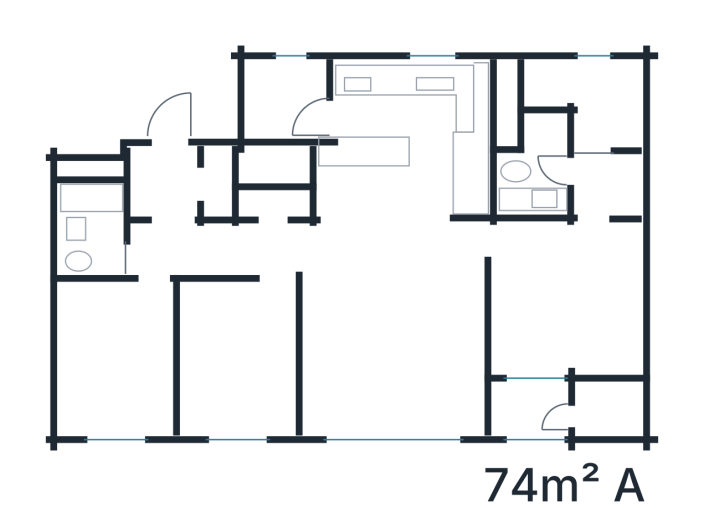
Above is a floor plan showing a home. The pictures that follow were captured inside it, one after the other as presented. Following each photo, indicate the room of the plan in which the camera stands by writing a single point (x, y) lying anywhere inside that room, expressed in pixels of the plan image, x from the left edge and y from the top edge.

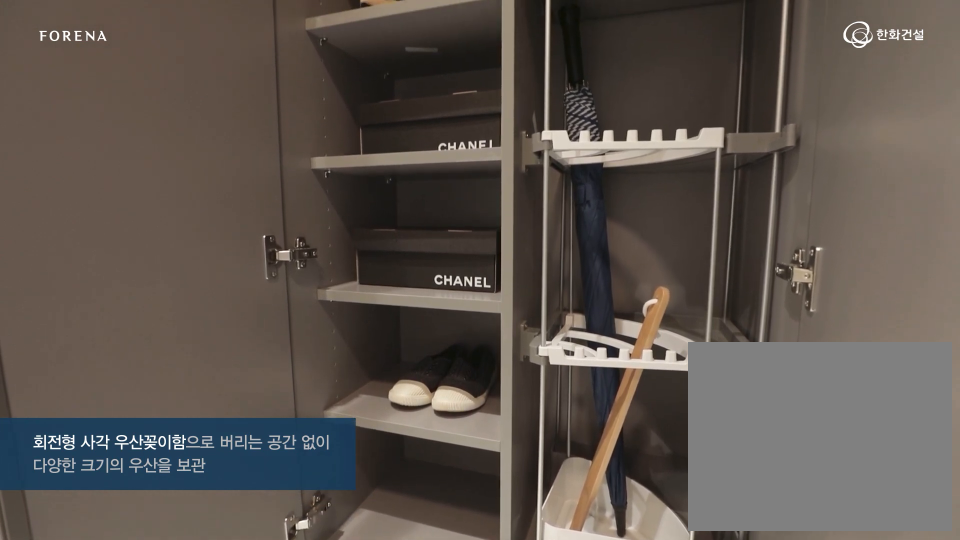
(172, 180)
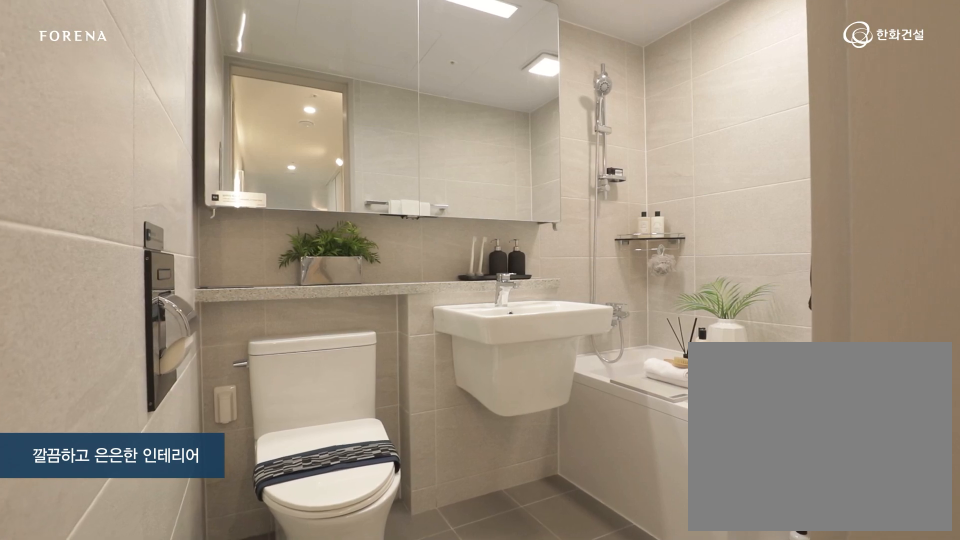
(118, 254)
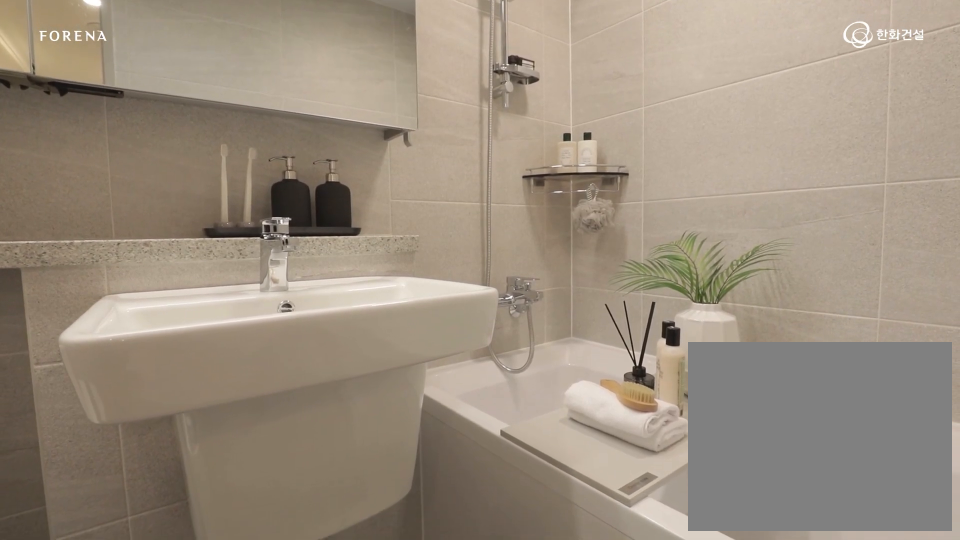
(118, 254)
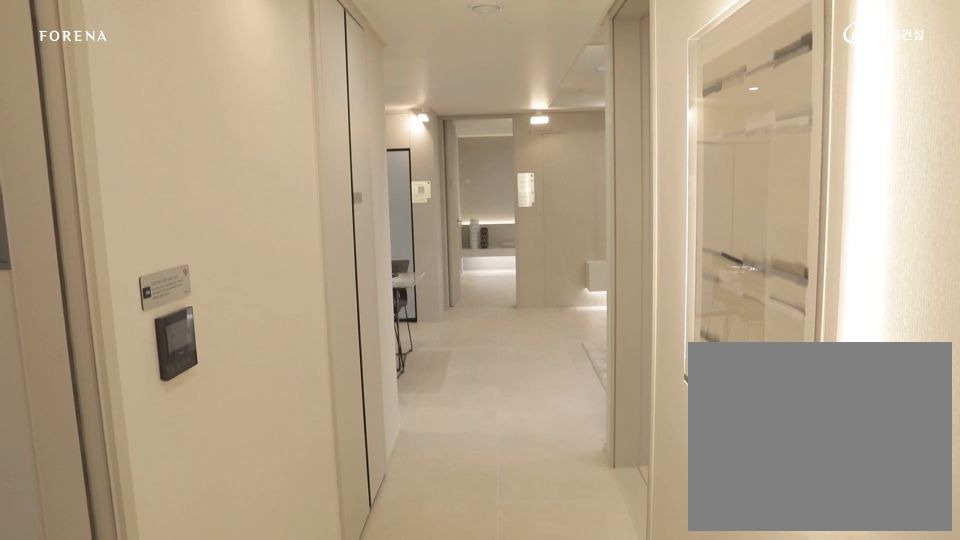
(251, 249)
